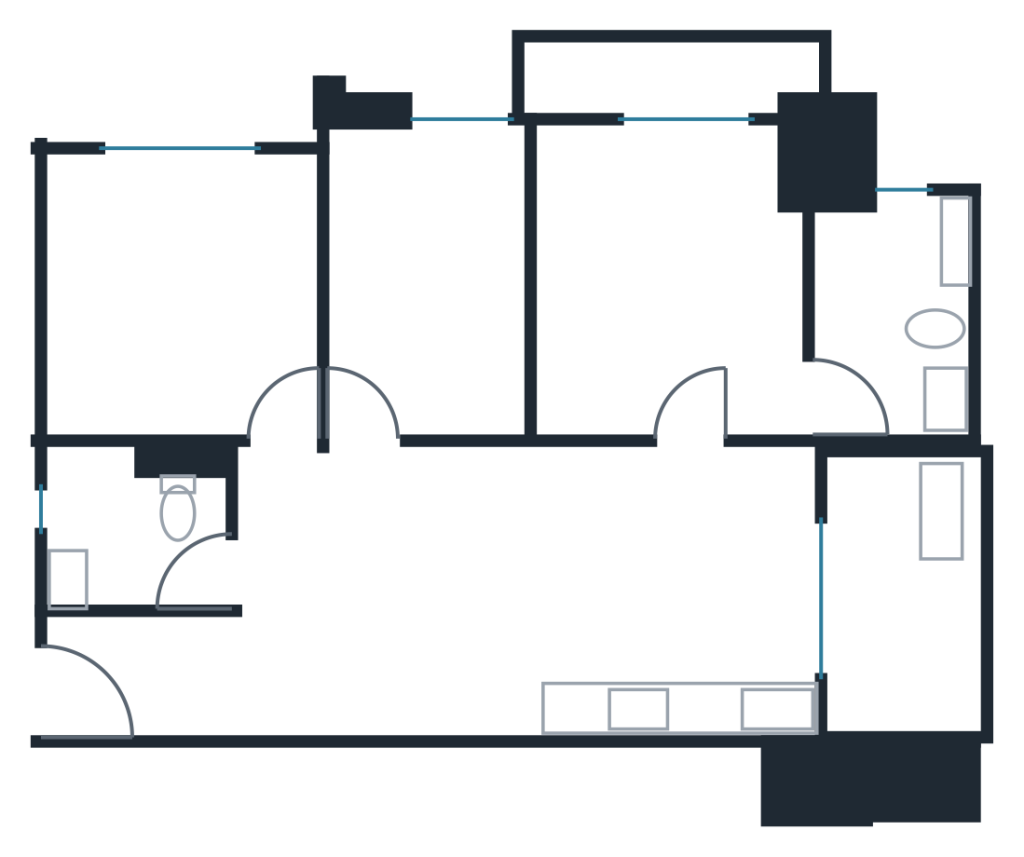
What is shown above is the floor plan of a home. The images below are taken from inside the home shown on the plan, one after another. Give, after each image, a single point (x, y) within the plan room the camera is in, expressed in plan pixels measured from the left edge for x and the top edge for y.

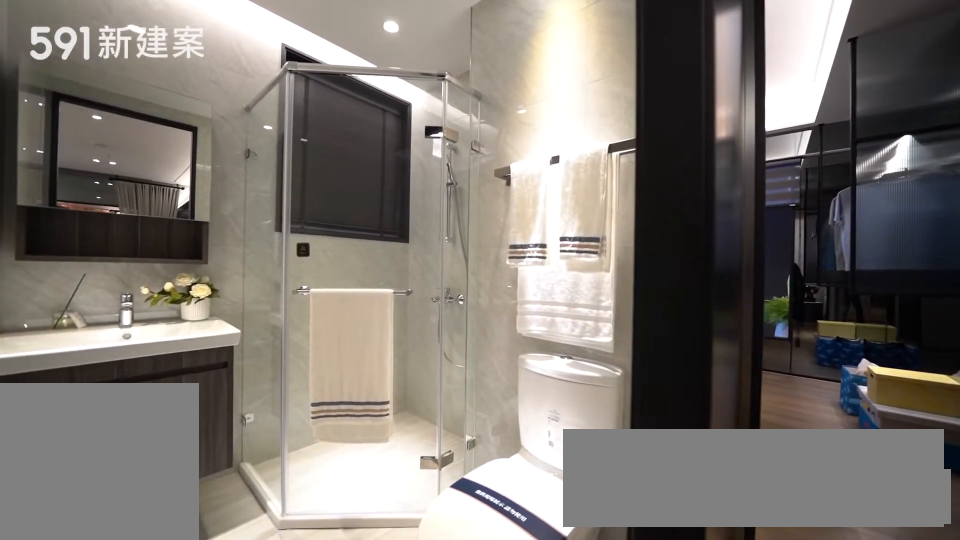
(133, 528)
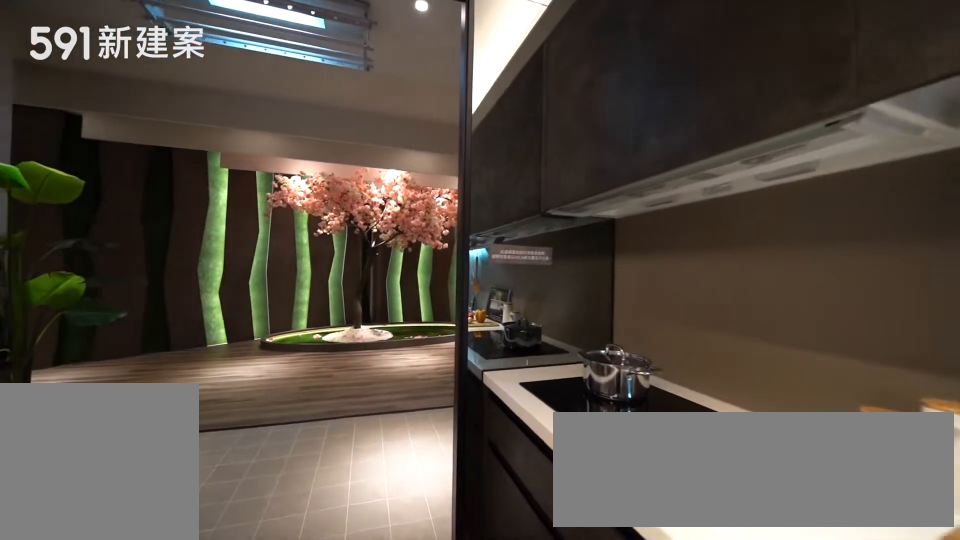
(681, 593)
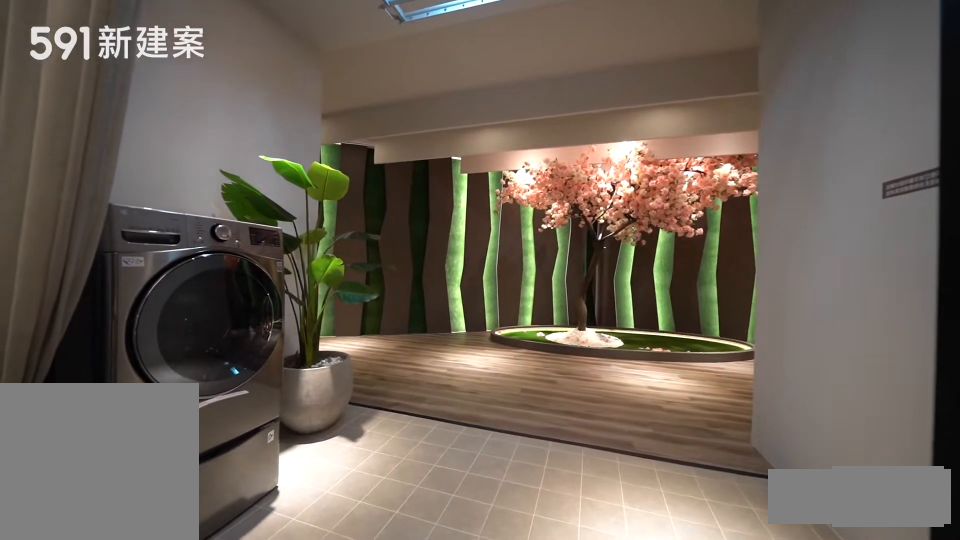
(906, 594)
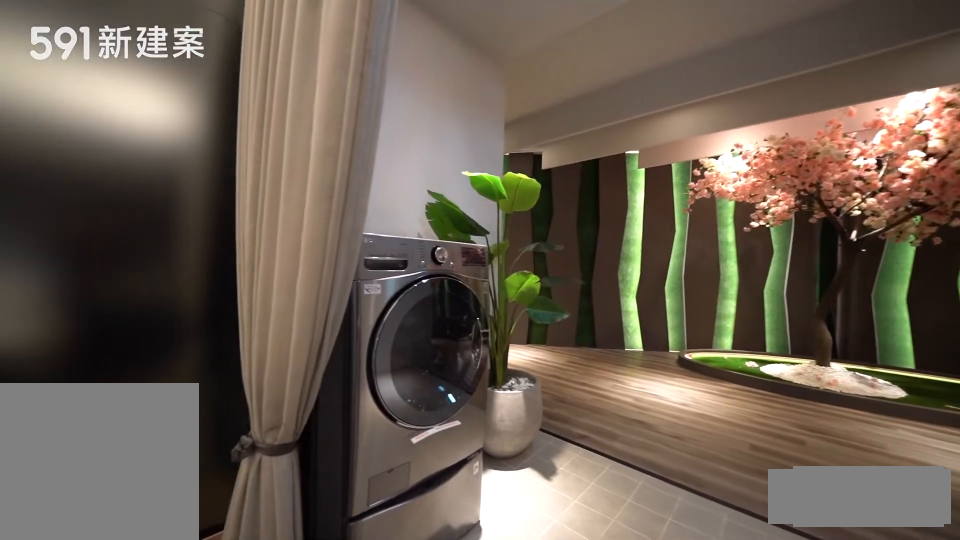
(906, 594)
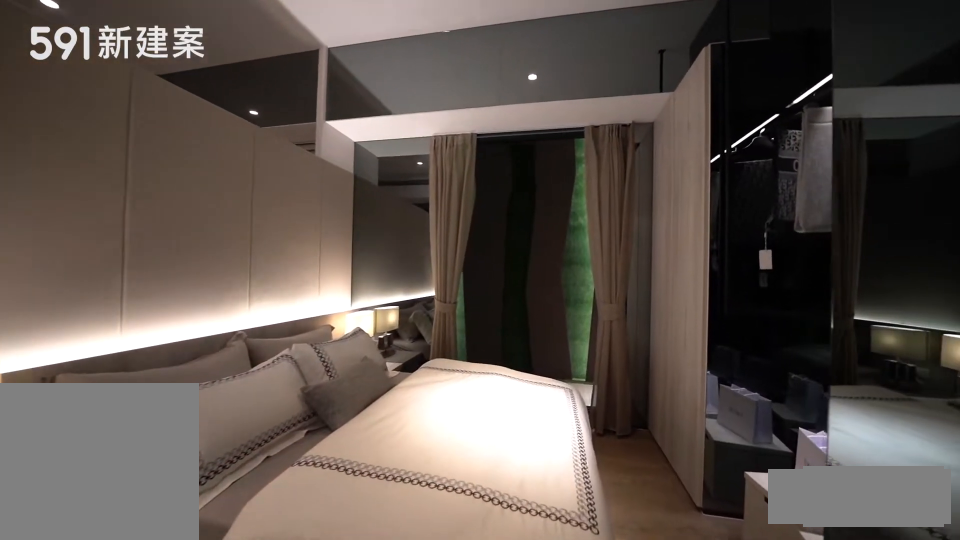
(674, 271)
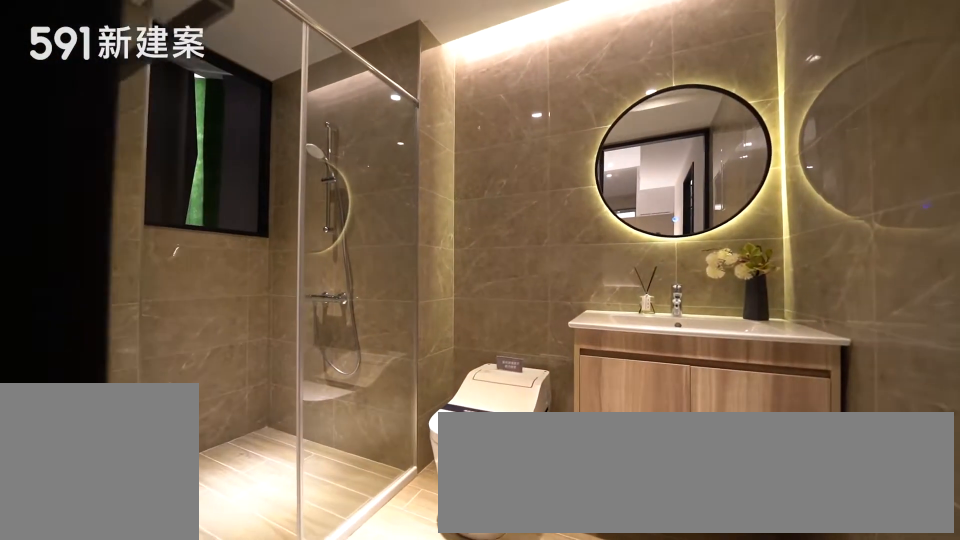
(903, 311)
